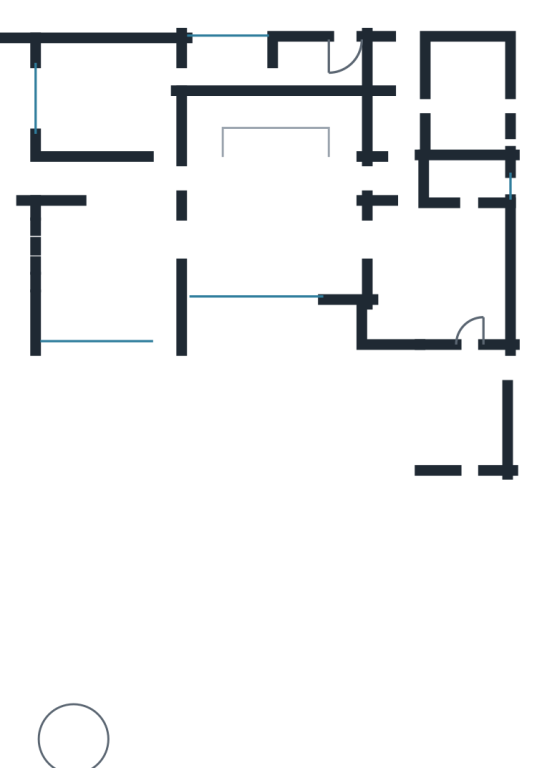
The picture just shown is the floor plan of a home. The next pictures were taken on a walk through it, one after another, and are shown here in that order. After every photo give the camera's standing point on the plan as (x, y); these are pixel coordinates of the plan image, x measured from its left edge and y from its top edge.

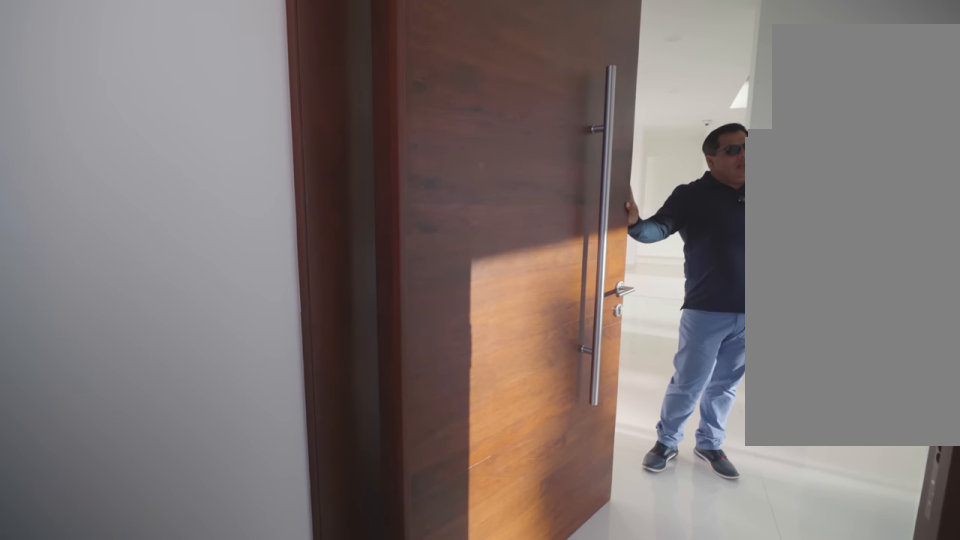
(58, 178)
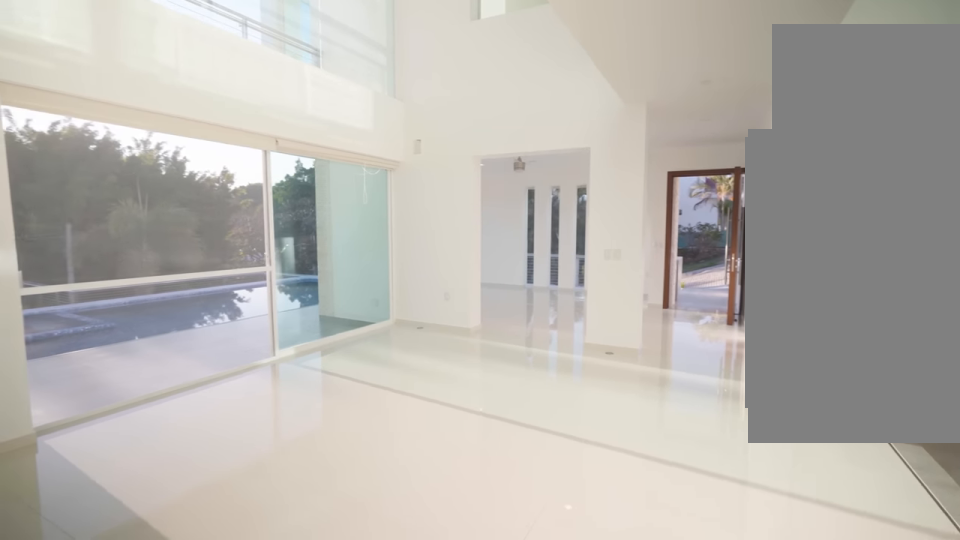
(338, 189)
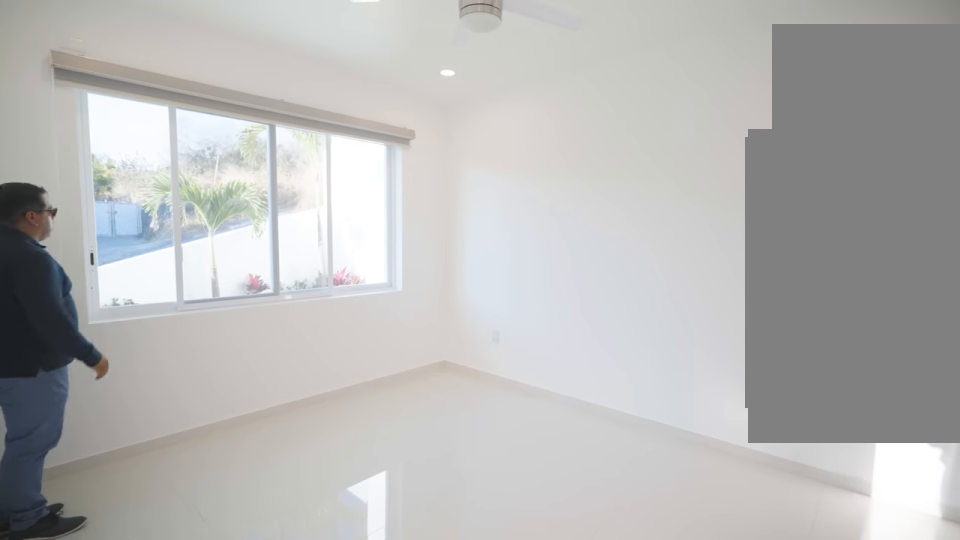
(161, 127)
